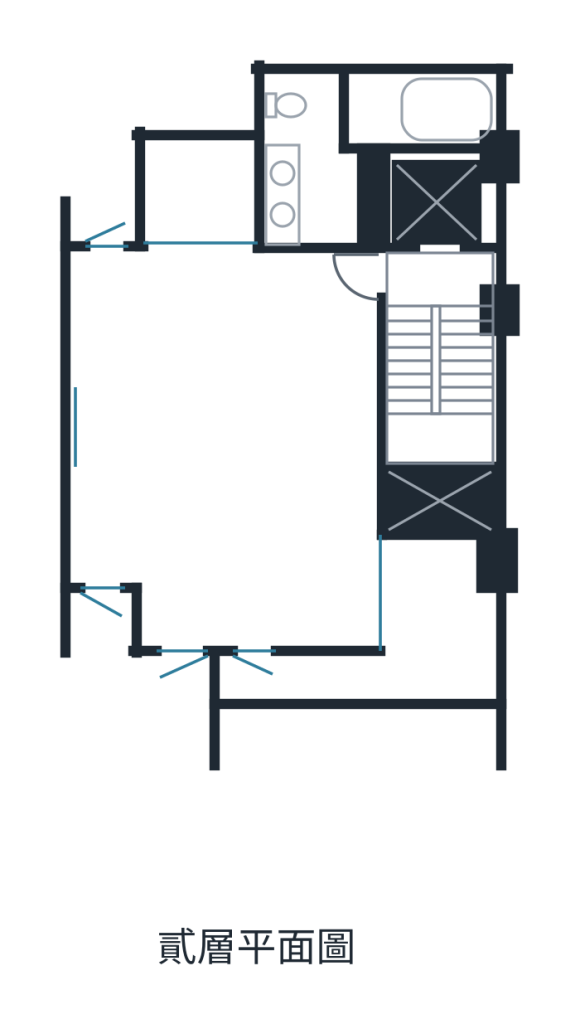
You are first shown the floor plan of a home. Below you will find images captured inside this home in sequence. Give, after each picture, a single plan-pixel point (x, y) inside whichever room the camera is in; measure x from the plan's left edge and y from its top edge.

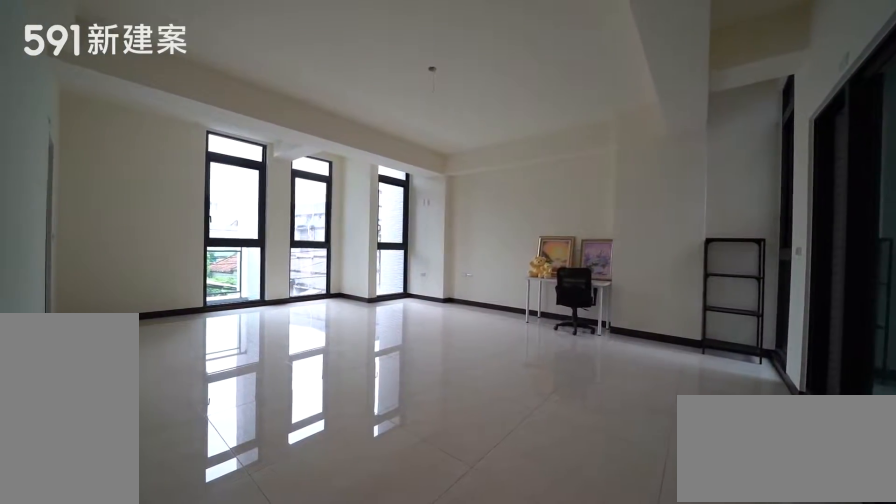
(225, 440)
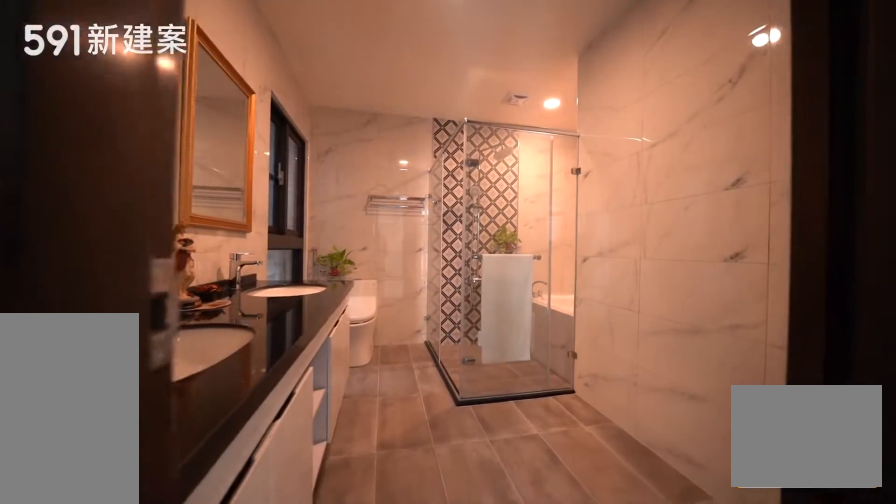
(366, 135)
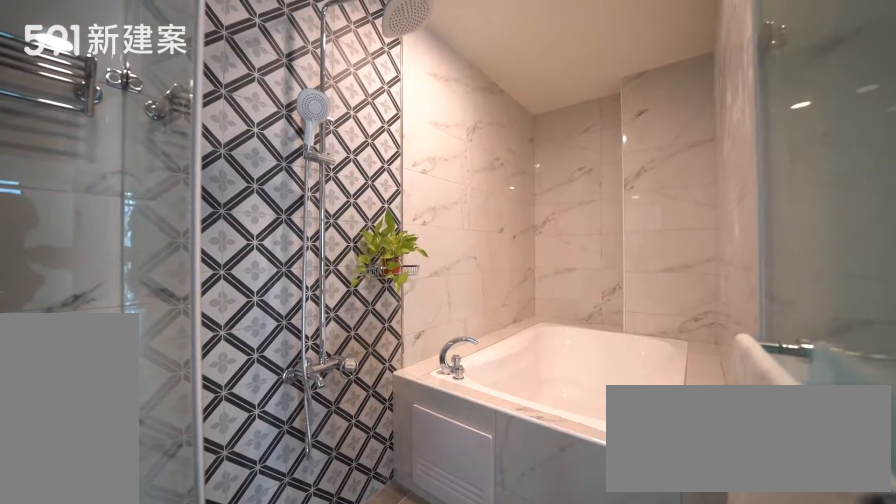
(366, 135)
